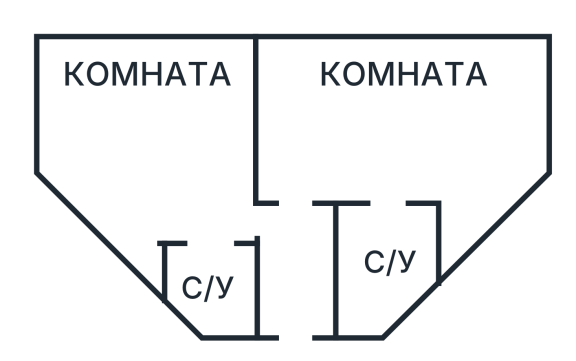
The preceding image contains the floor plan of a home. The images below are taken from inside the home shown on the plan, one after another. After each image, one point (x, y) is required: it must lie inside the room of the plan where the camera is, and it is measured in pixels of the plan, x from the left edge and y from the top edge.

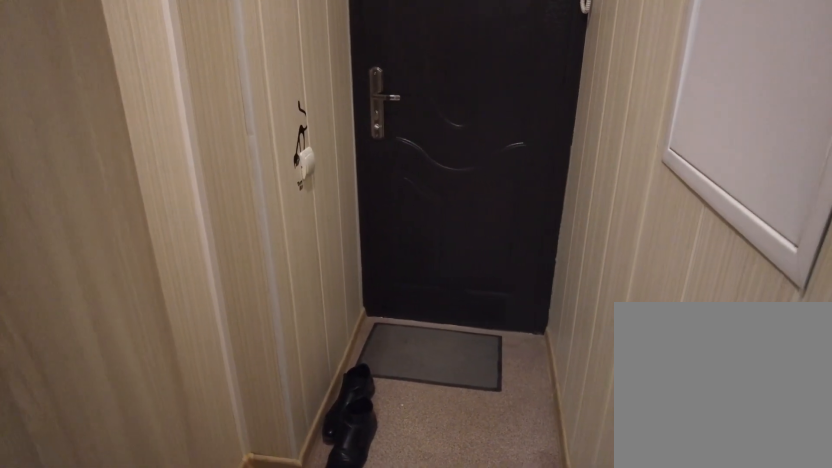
(302, 285)
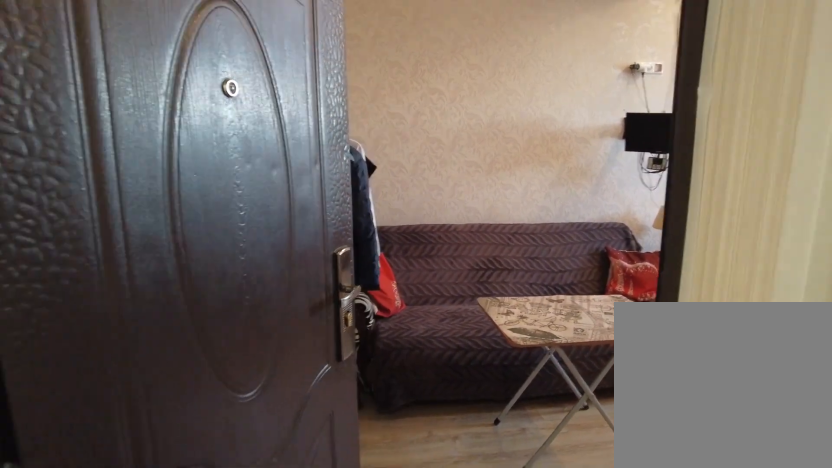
(302, 285)
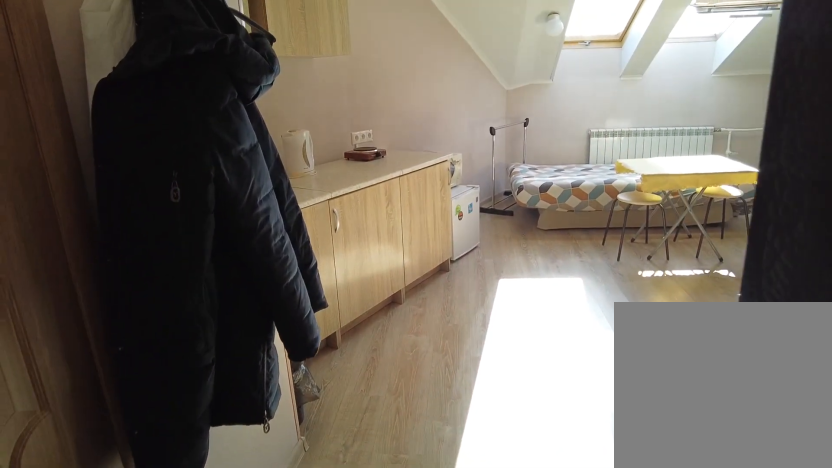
(277, 230)
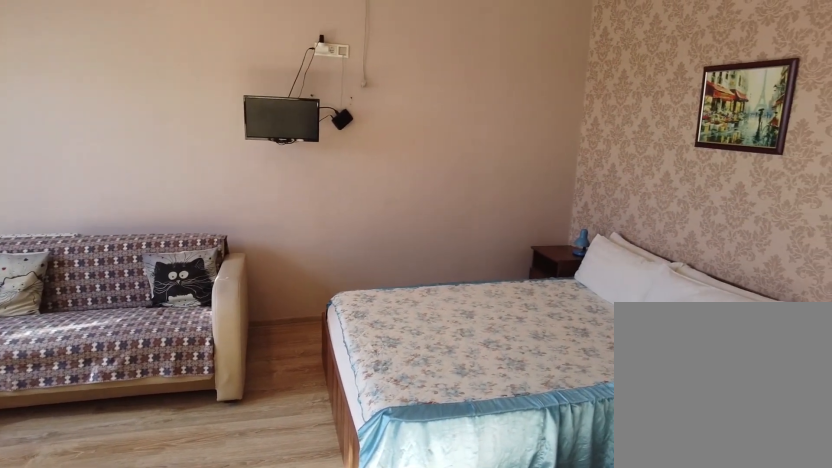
(188, 193)
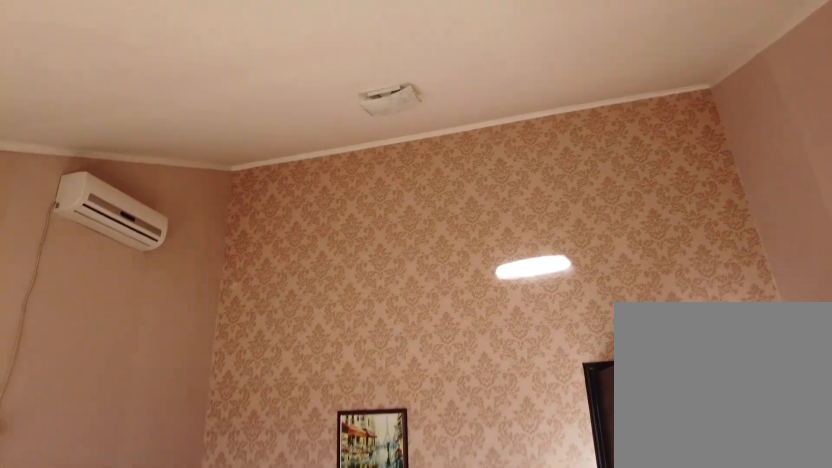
(188, 193)
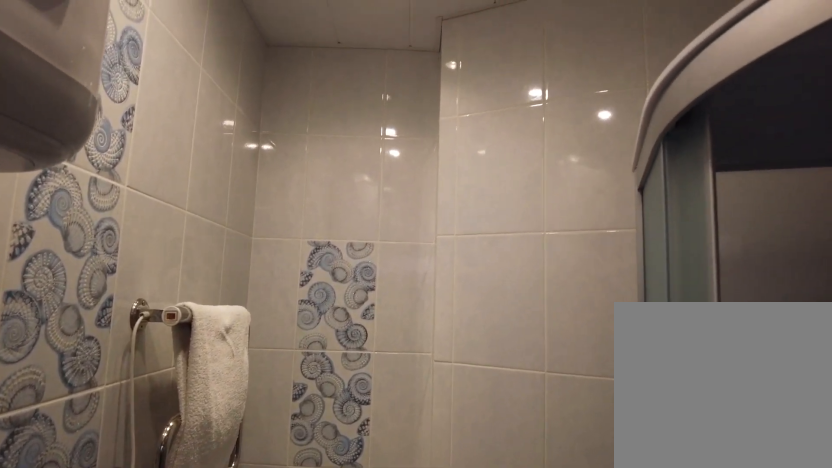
(222, 275)
